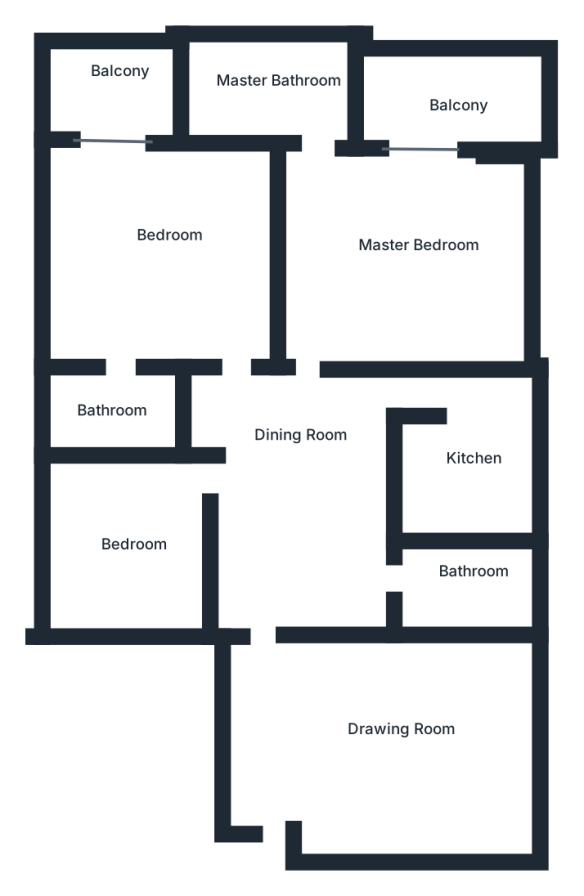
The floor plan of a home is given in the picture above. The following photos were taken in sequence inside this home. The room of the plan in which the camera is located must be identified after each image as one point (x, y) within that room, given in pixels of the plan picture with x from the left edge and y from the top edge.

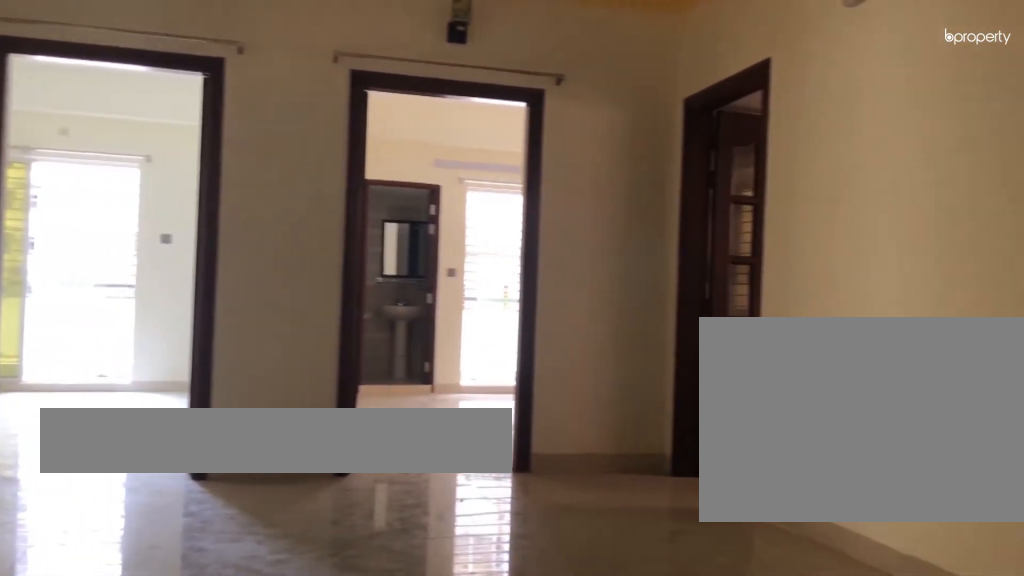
(299, 568)
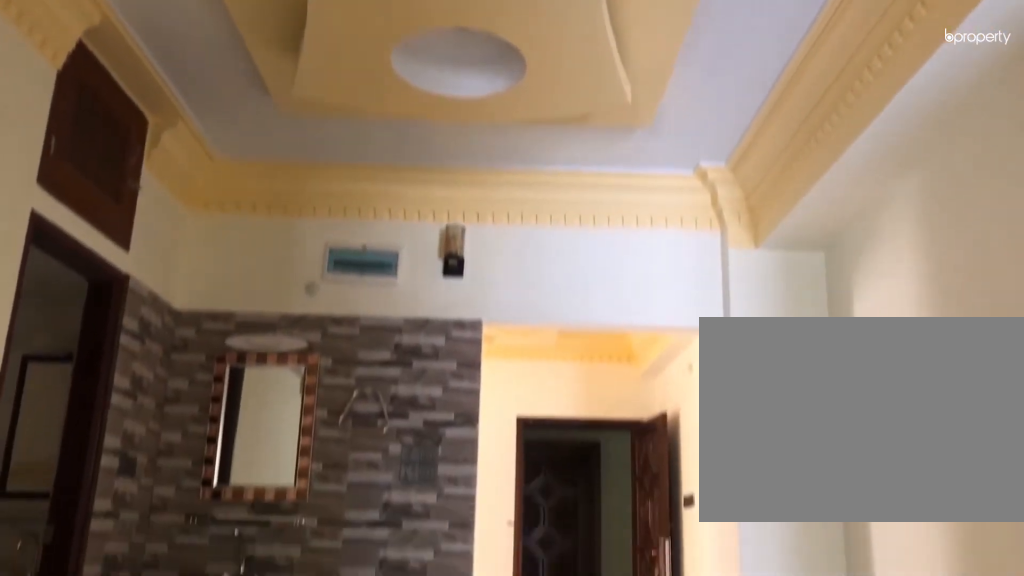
(299, 568)
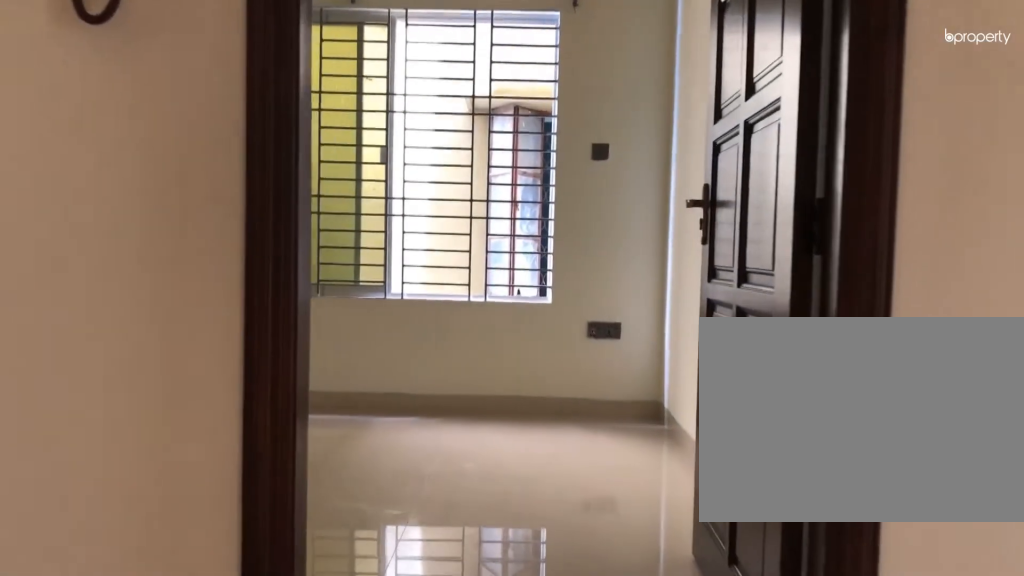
(120, 542)
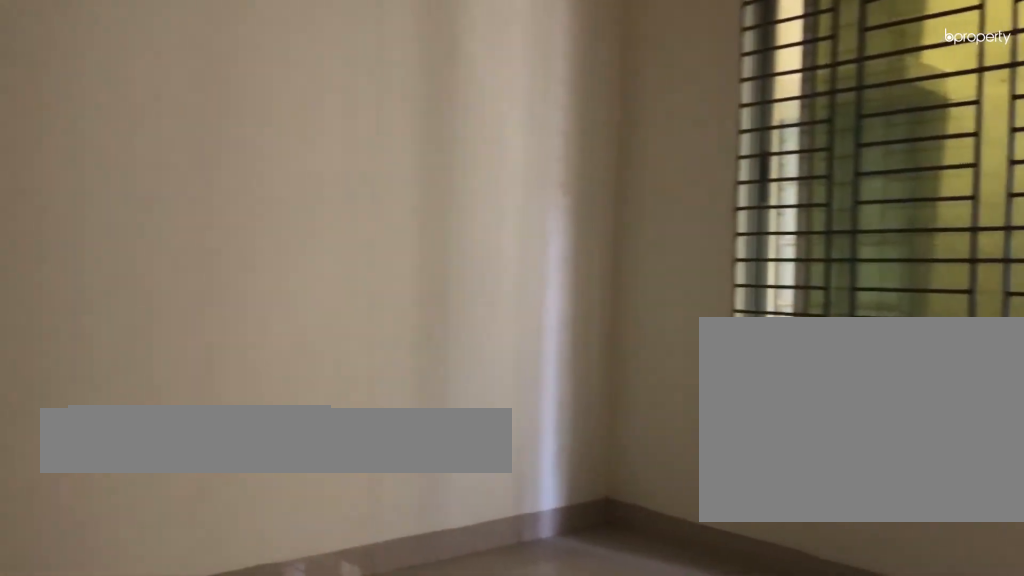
(120, 542)
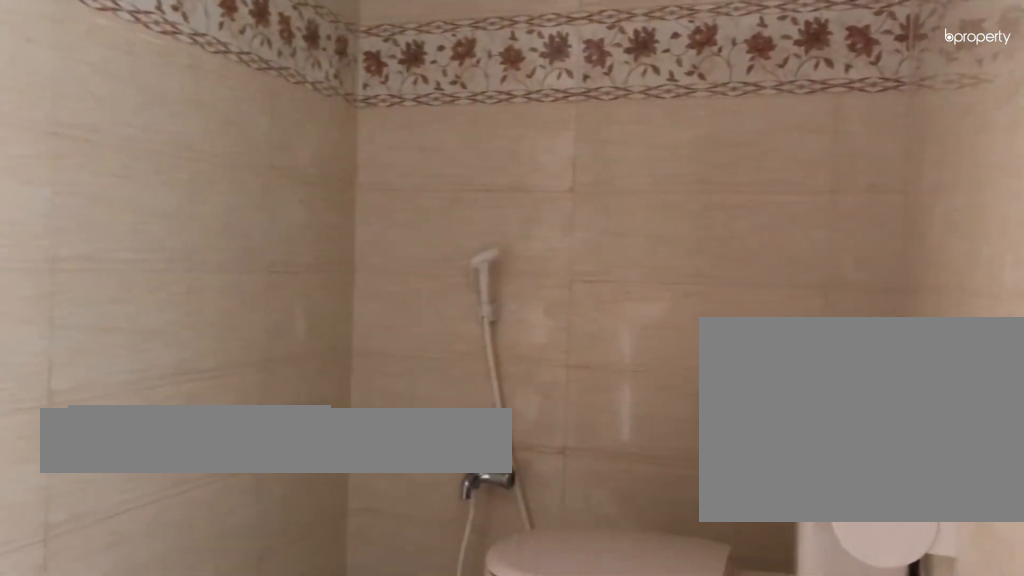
(107, 414)
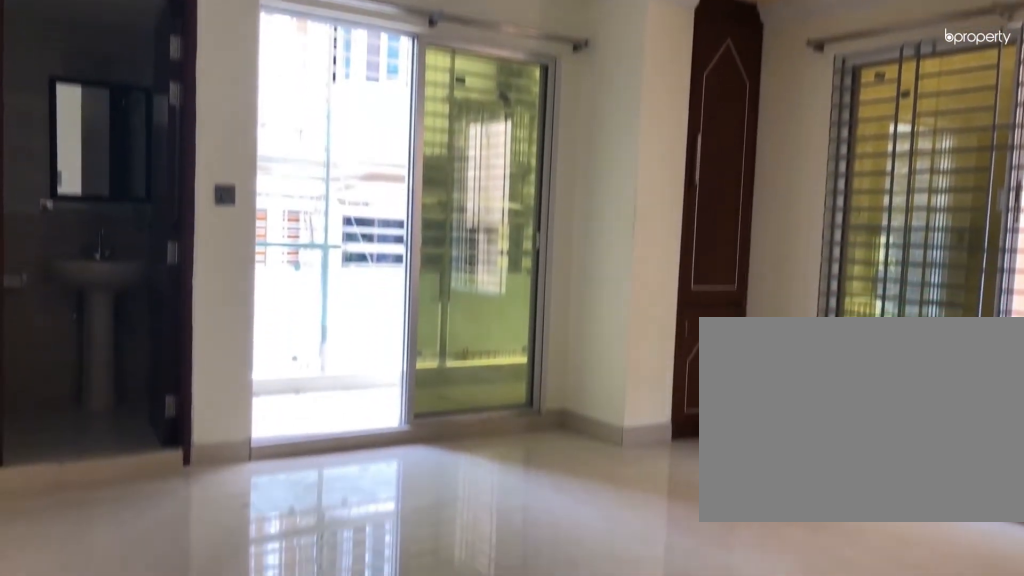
(382, 246)
